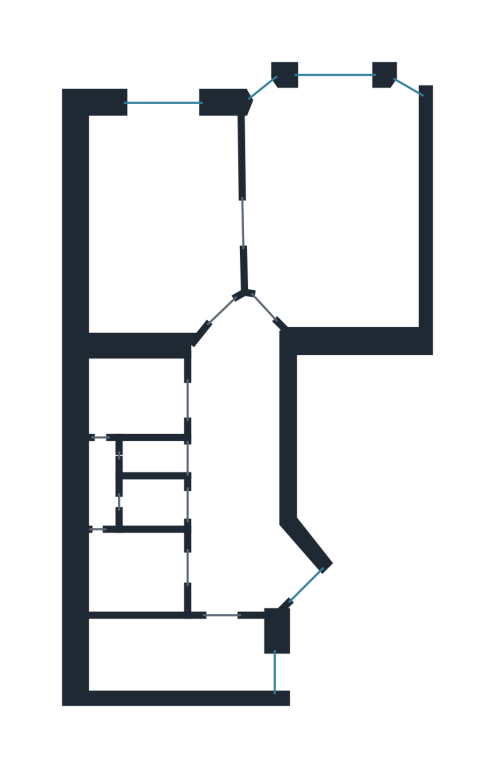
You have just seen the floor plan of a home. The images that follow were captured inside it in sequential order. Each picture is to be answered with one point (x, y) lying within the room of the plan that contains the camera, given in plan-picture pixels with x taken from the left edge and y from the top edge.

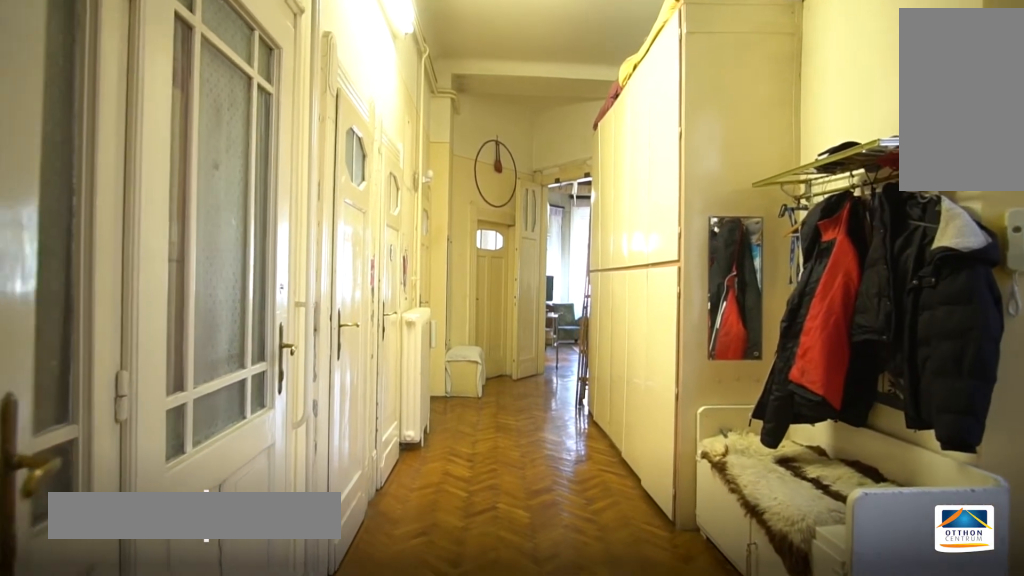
(240, 455)
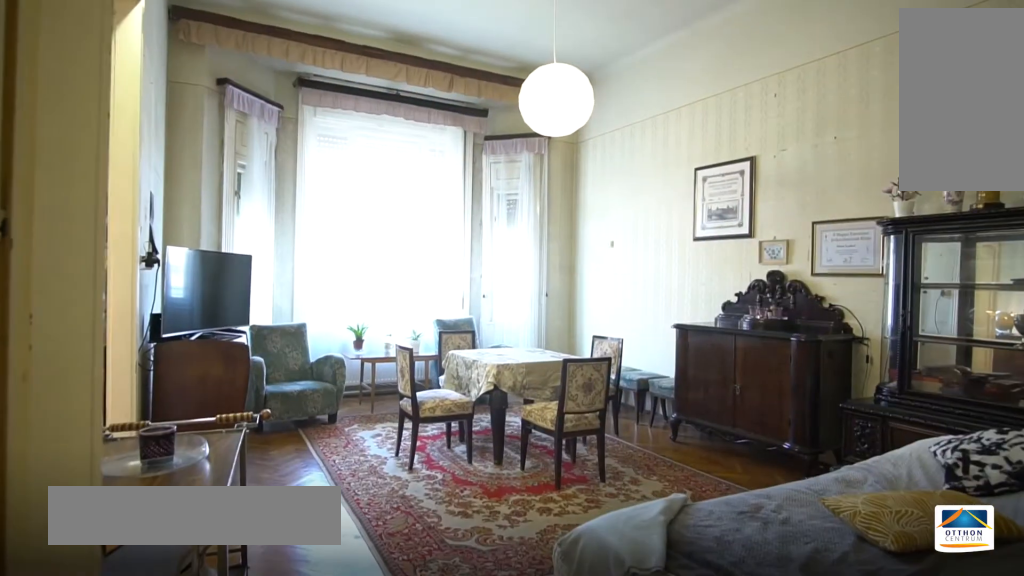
(347, 212)
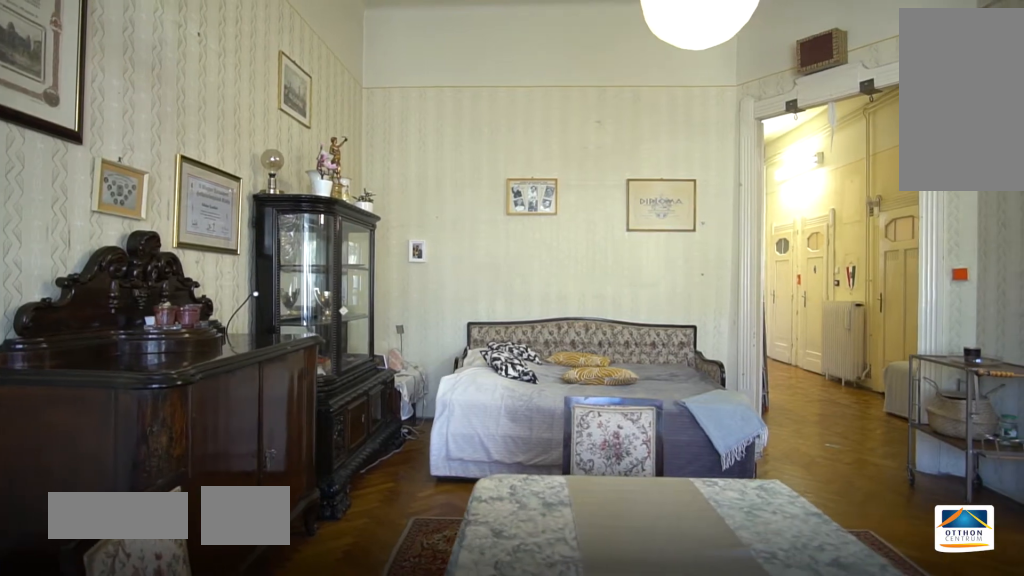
(347, 213)
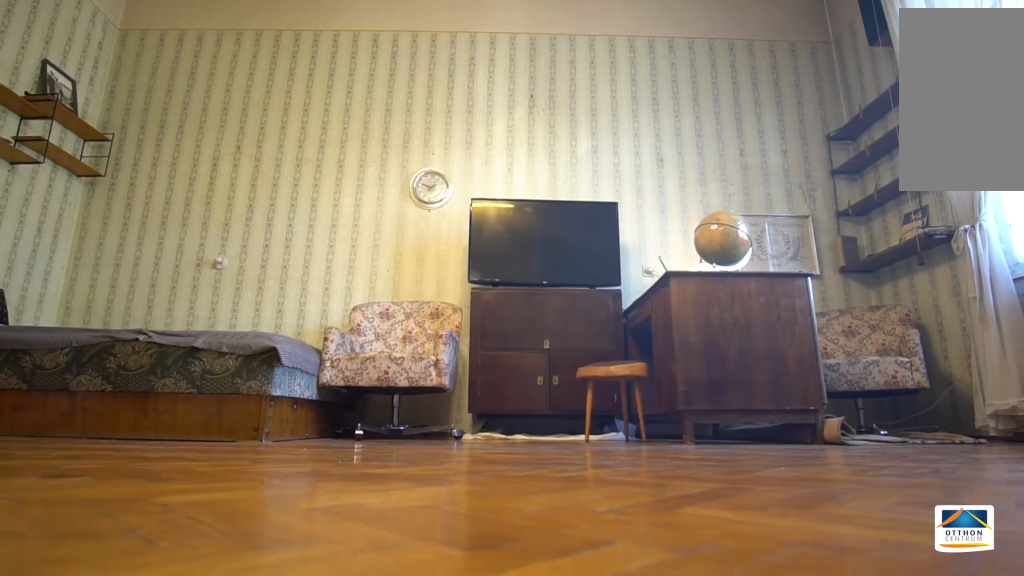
(176, 219)
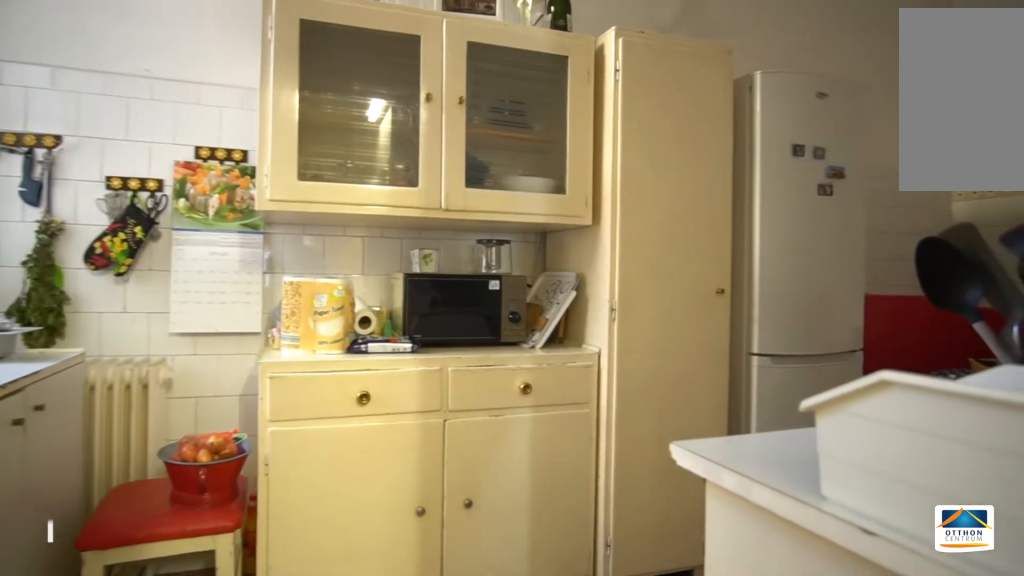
(180, 657)
